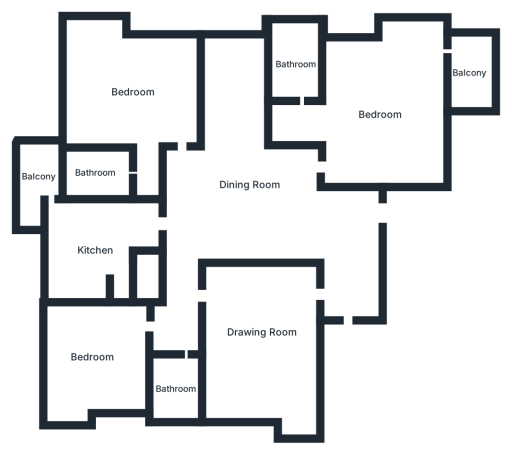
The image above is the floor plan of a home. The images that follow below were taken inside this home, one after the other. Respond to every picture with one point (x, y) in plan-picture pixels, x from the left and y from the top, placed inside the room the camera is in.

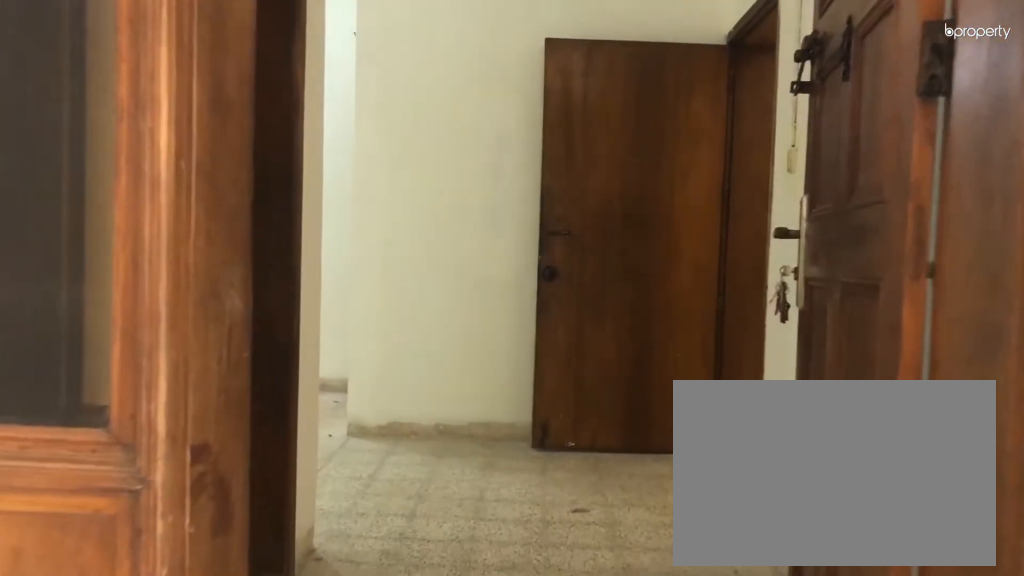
(347, 278)
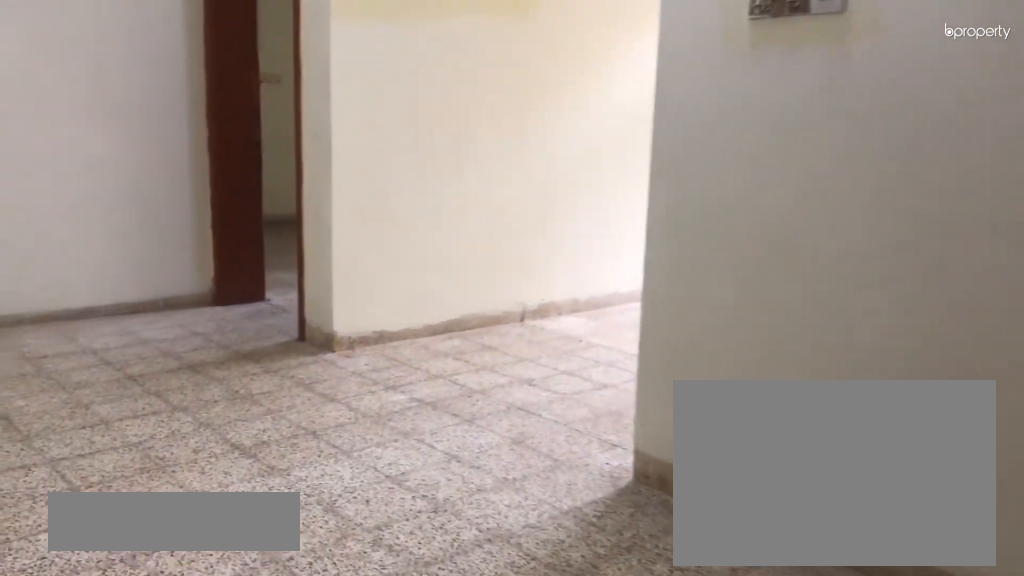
(245, 183)
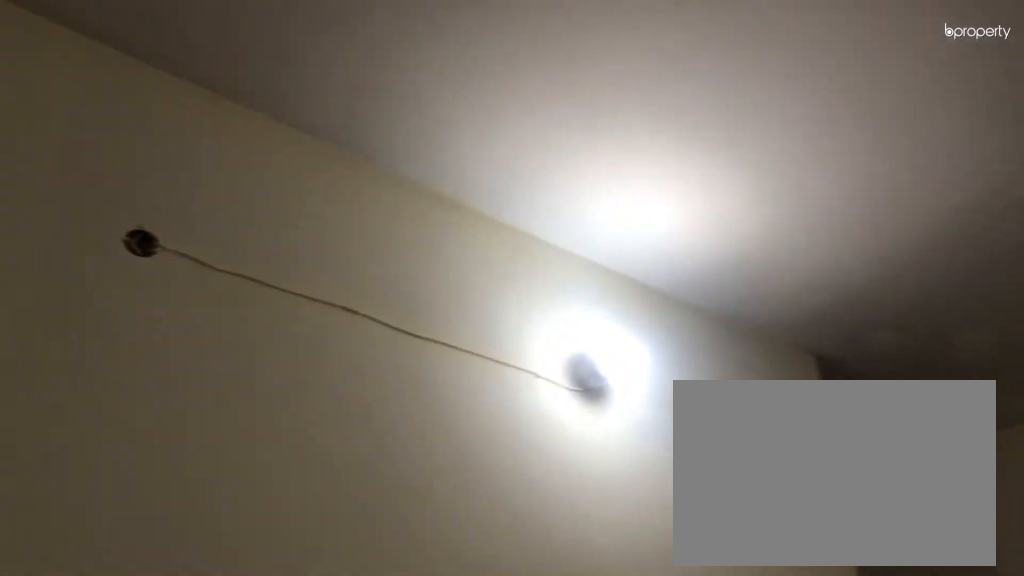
(245, 183)
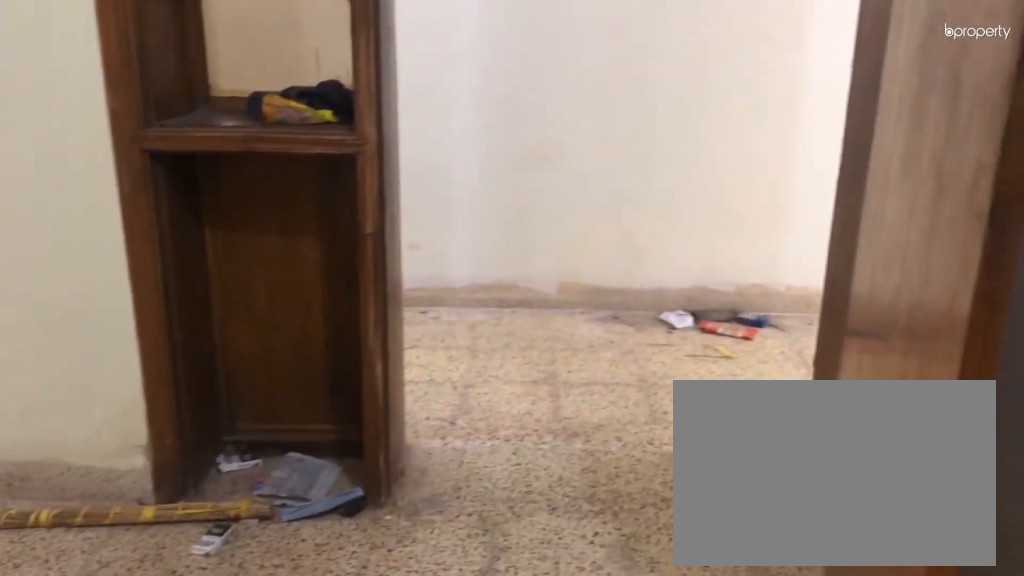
(262, 333)
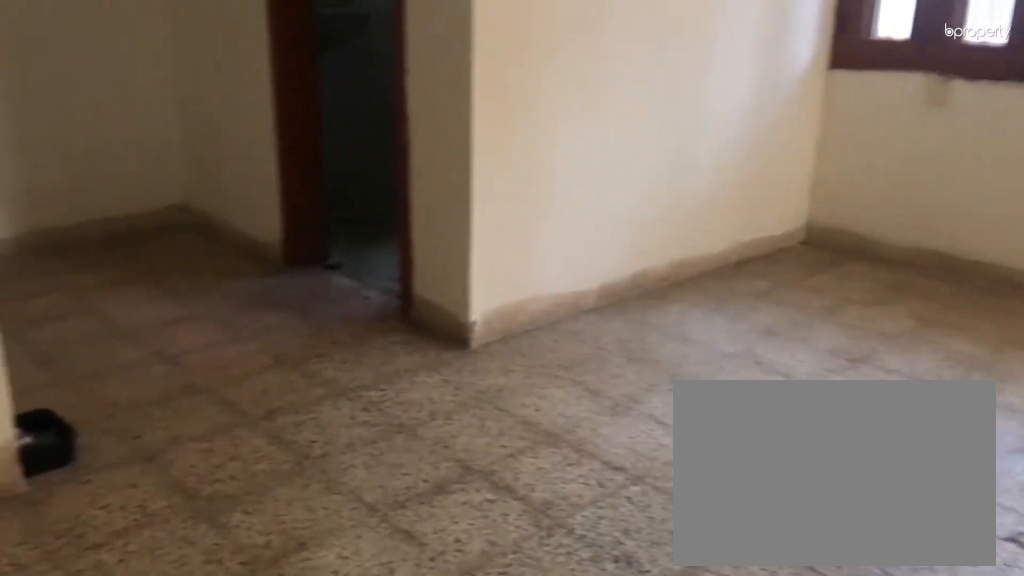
(378, 116)
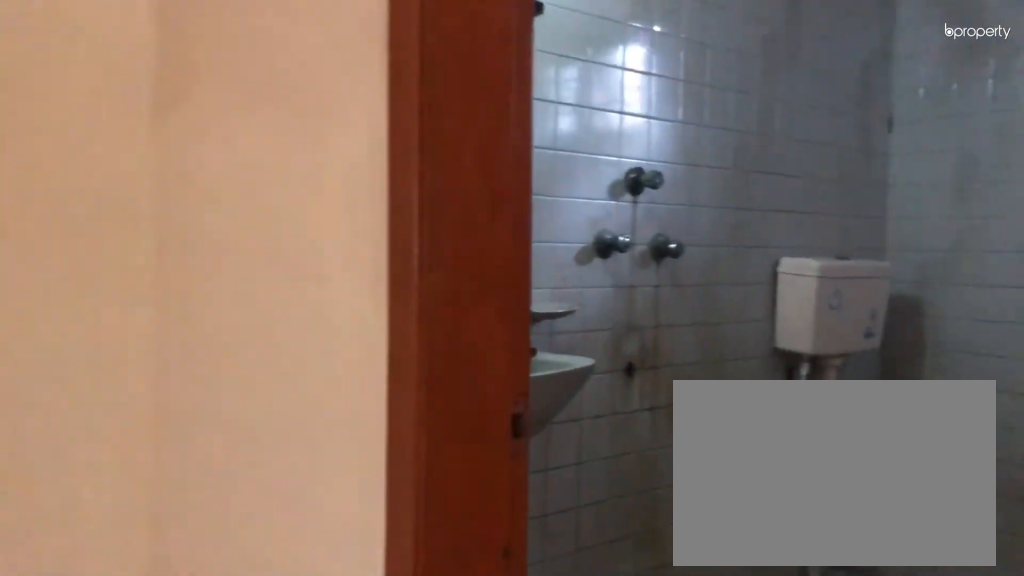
(295, 66)
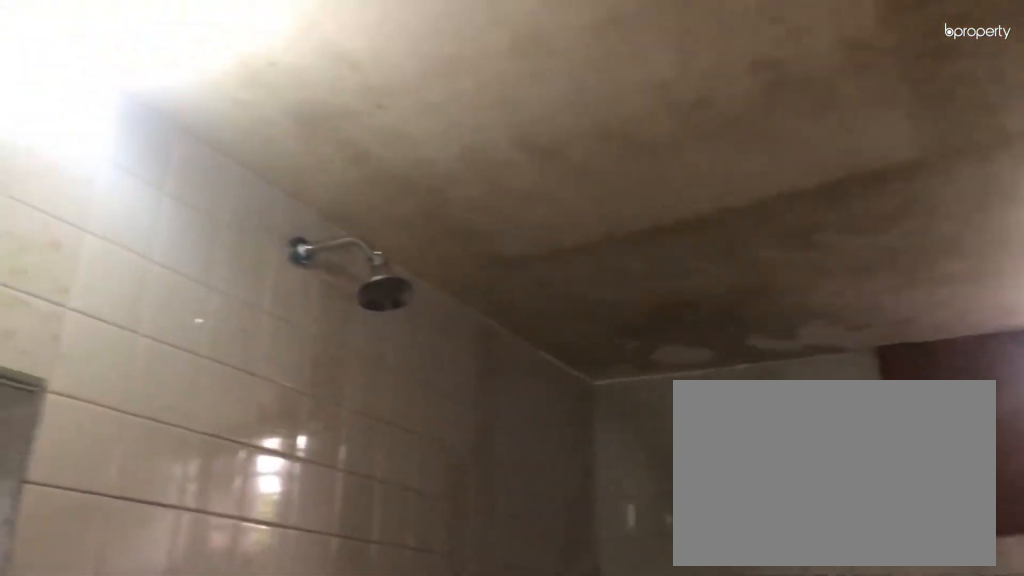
(295, 66)
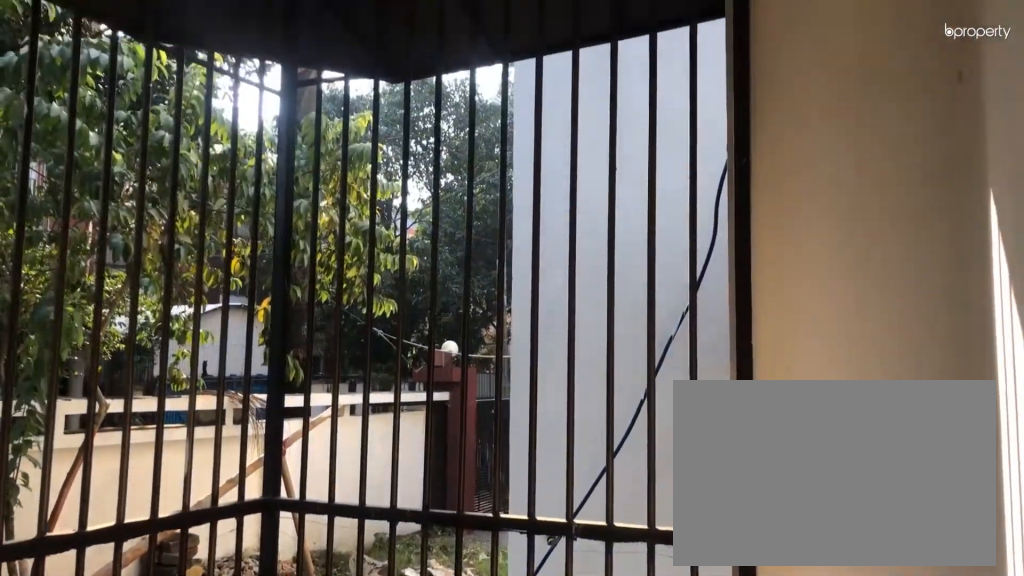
(472, 70)
